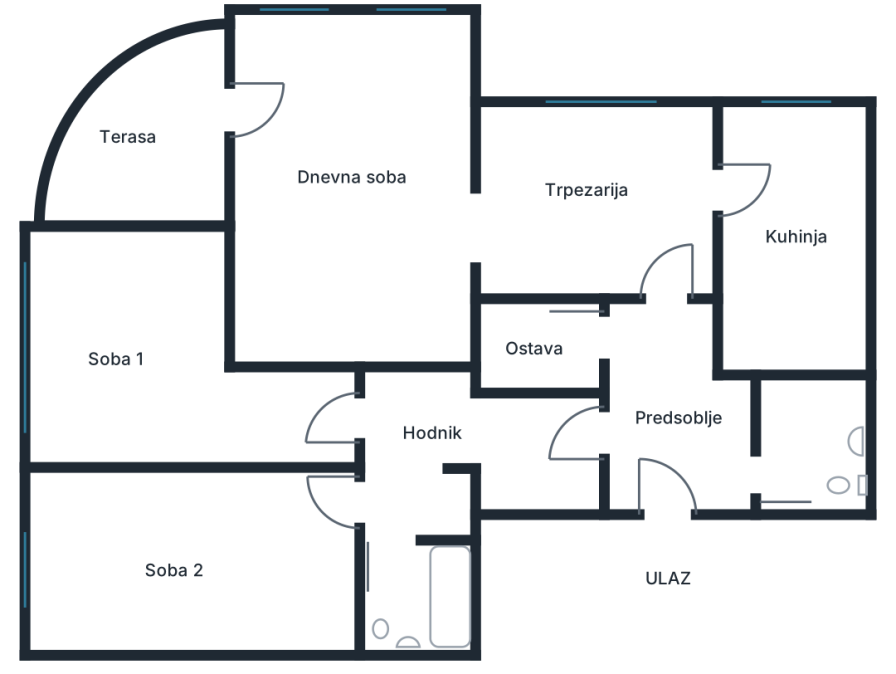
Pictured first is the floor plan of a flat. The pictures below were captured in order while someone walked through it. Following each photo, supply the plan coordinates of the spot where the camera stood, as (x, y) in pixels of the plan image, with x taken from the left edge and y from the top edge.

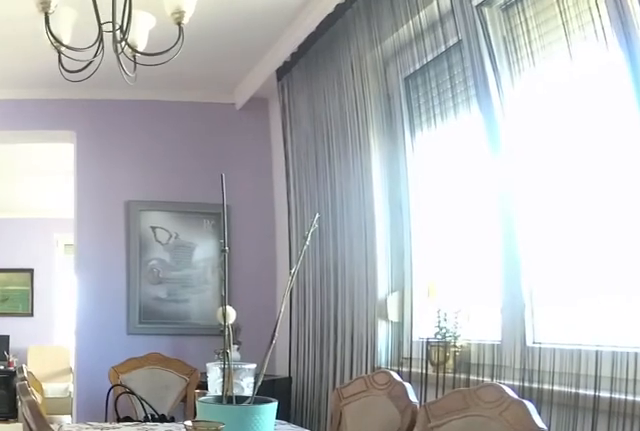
(737, 191)
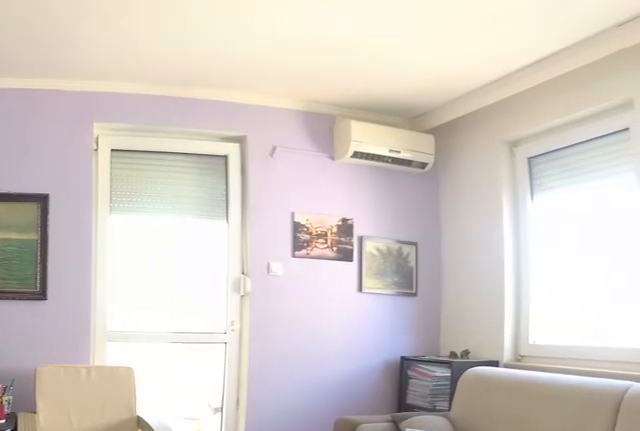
(470, 252)
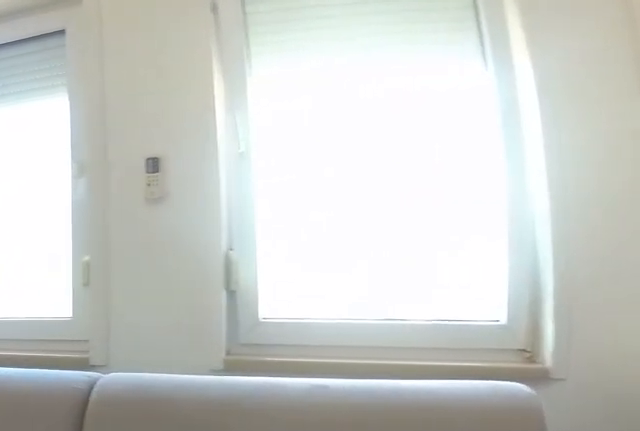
(438, 180)
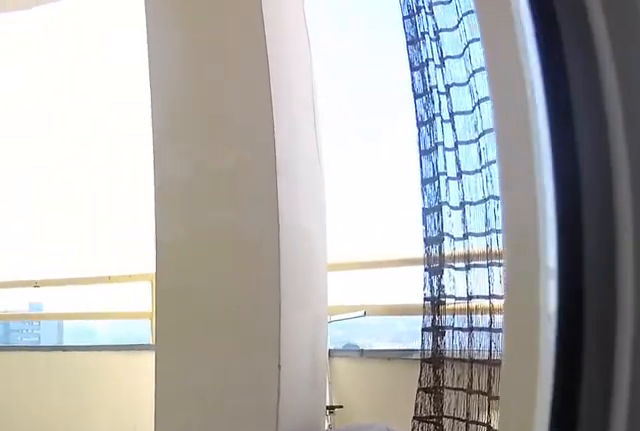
(256, 99)
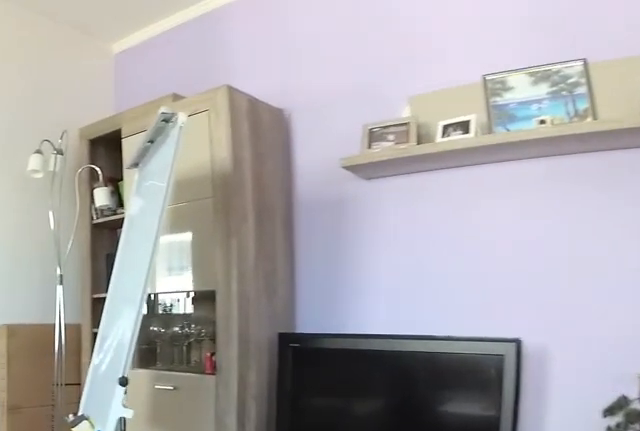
(301, 225)
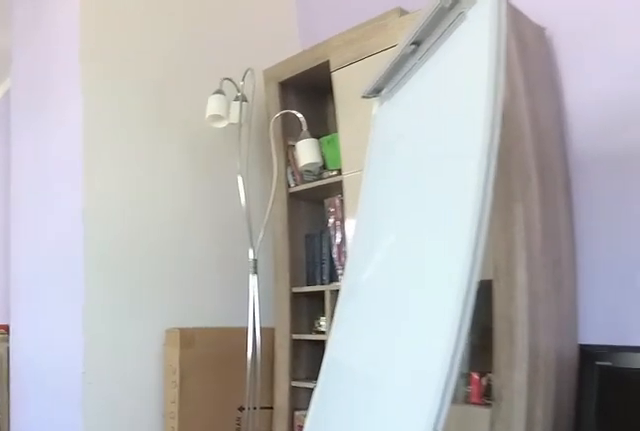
(325, 240)
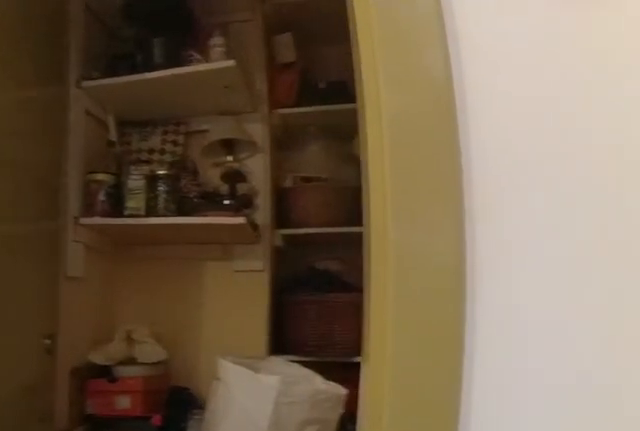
(650, 296)
